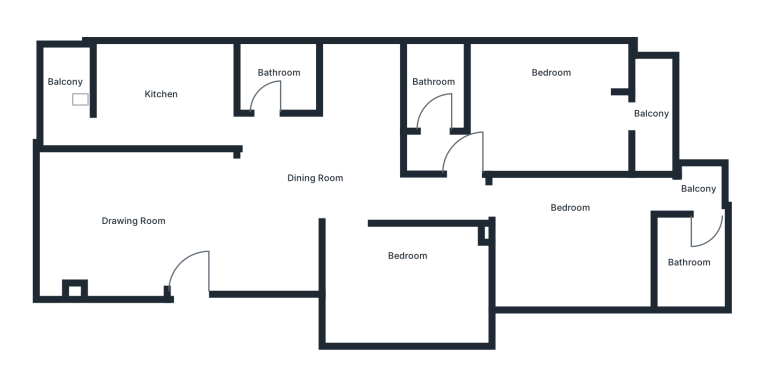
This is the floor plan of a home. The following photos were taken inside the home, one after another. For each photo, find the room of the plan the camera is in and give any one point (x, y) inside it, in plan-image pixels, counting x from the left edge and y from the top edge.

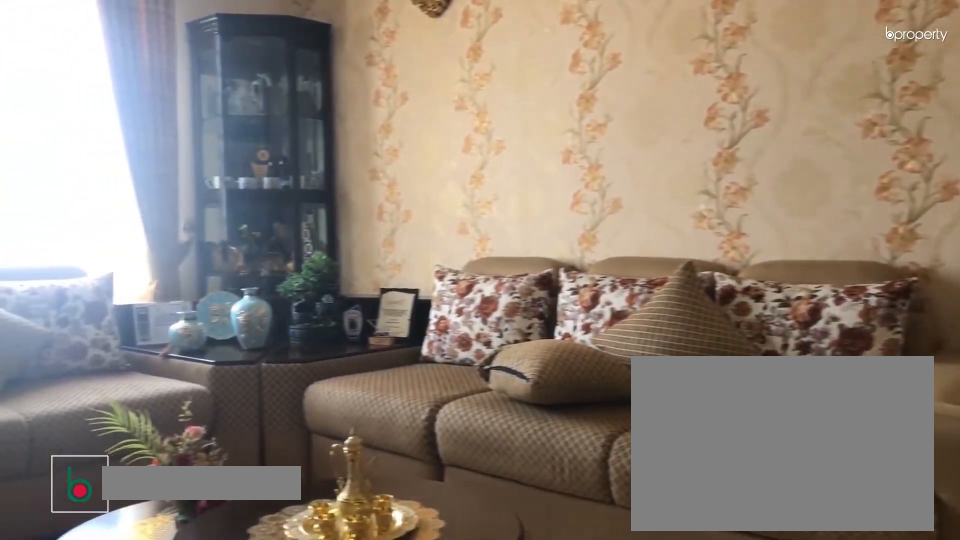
(137, 224)
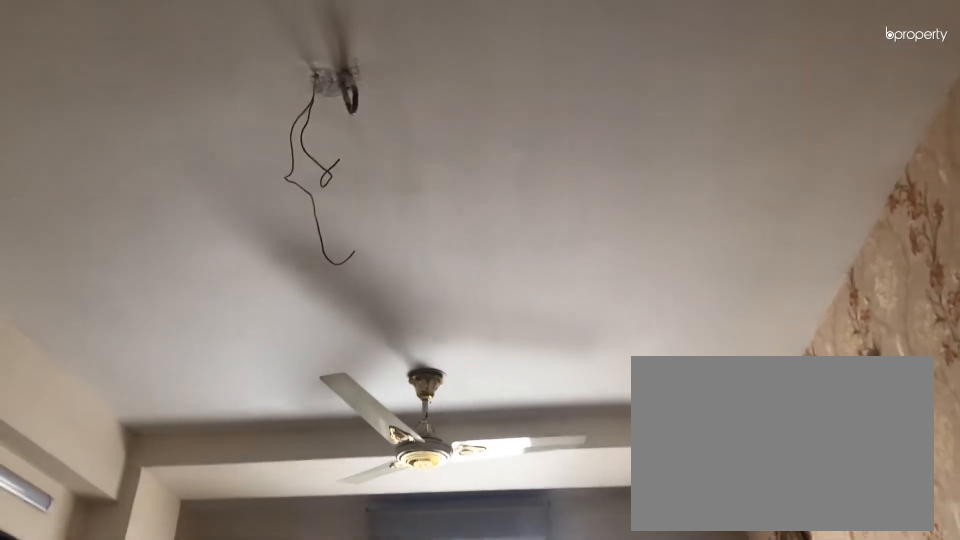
(137, 224)
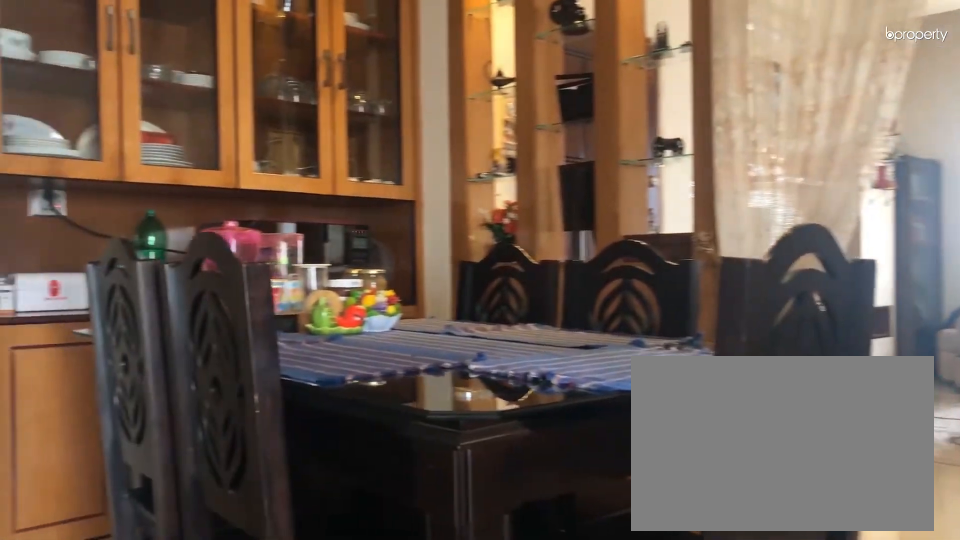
(314, 176)
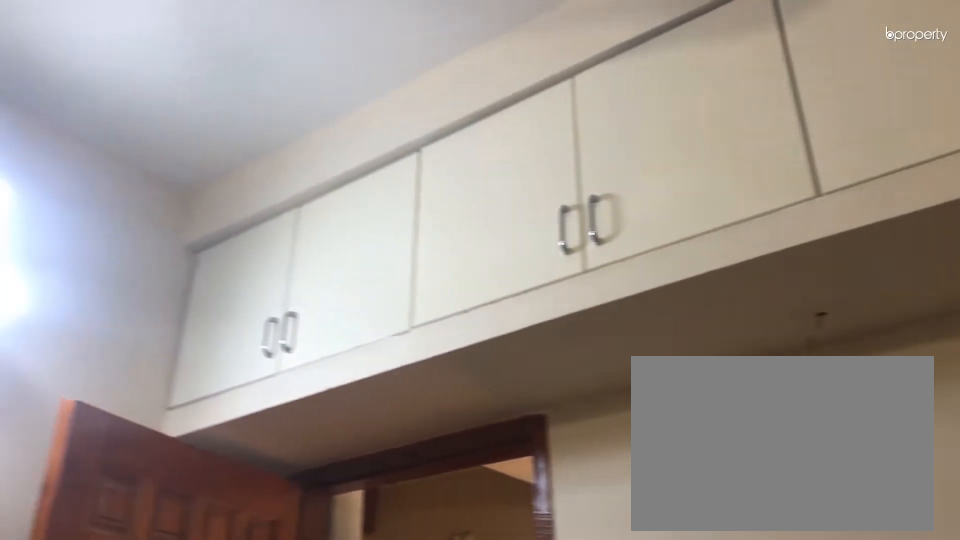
(409, 286)
